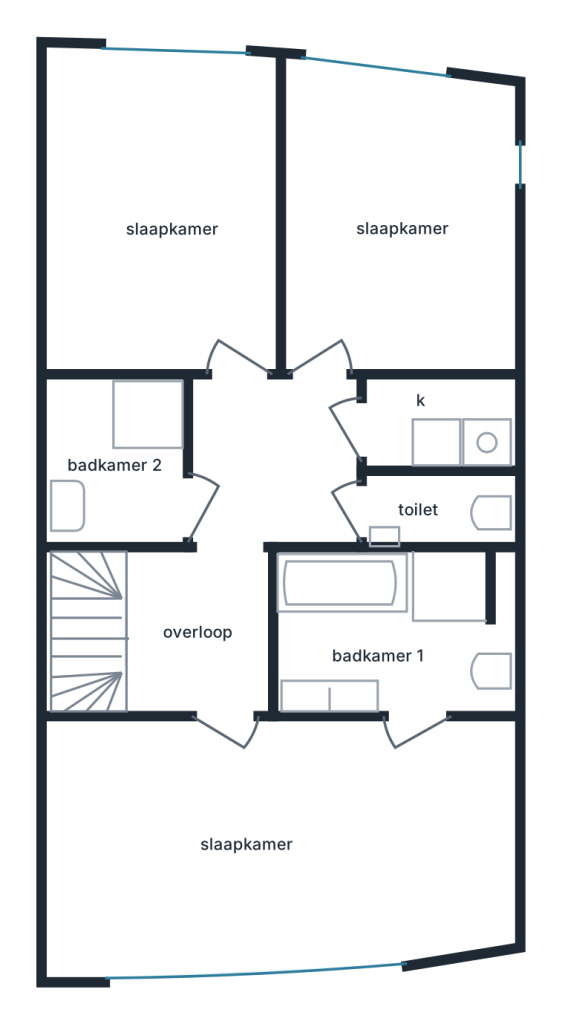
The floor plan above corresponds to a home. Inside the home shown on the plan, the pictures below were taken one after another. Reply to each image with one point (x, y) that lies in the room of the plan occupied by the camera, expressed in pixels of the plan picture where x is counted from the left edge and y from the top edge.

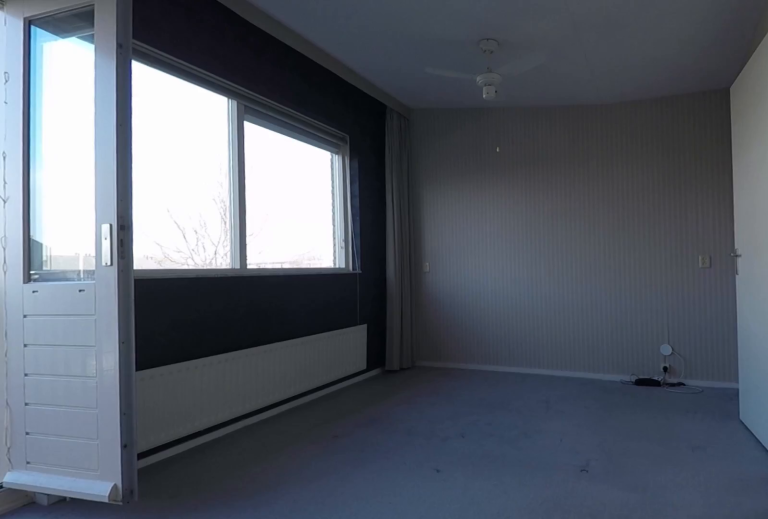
(277, 842)
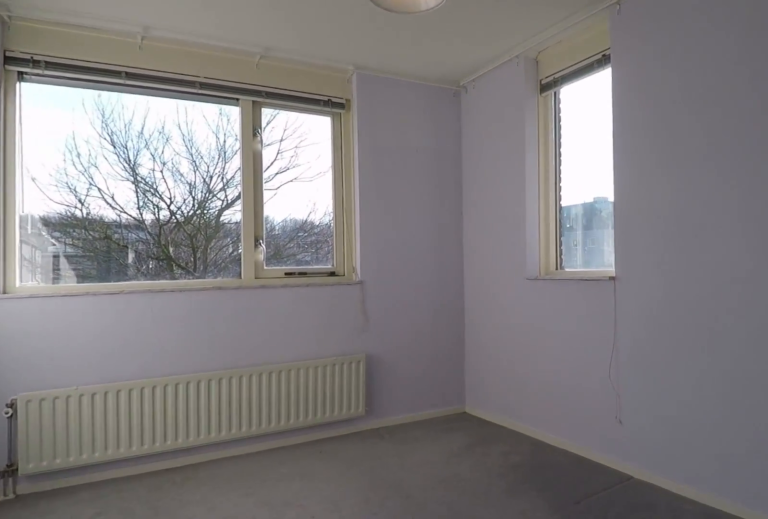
(395, 222)
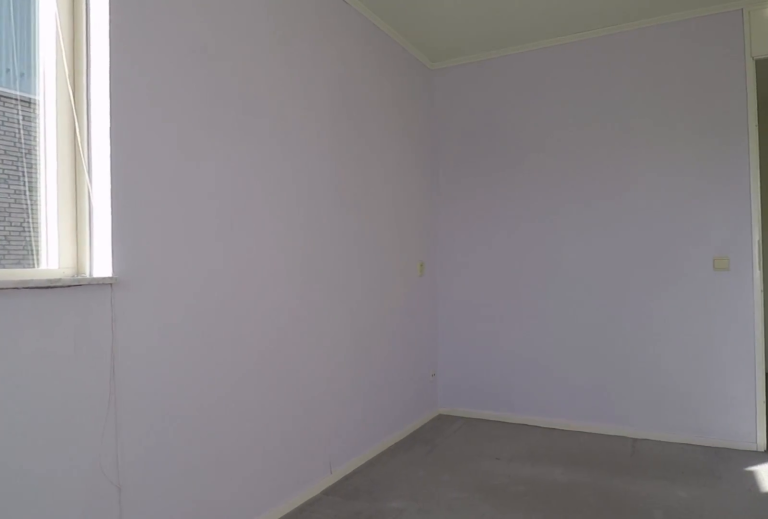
(395, 222)
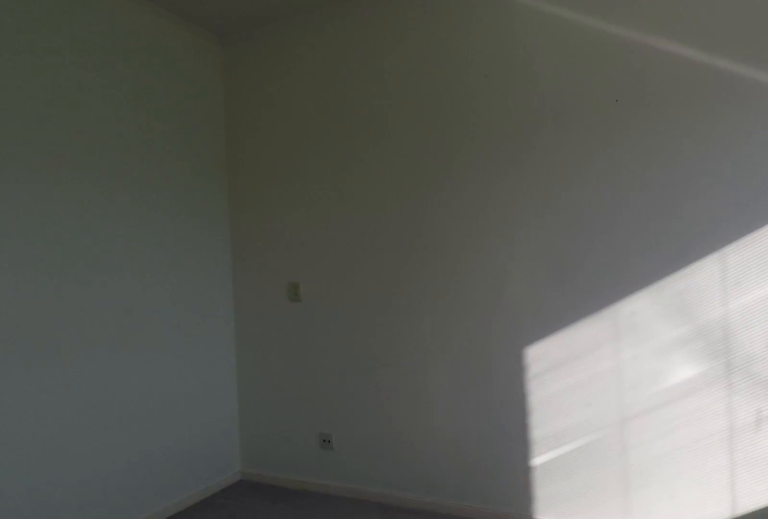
(164, 213)
